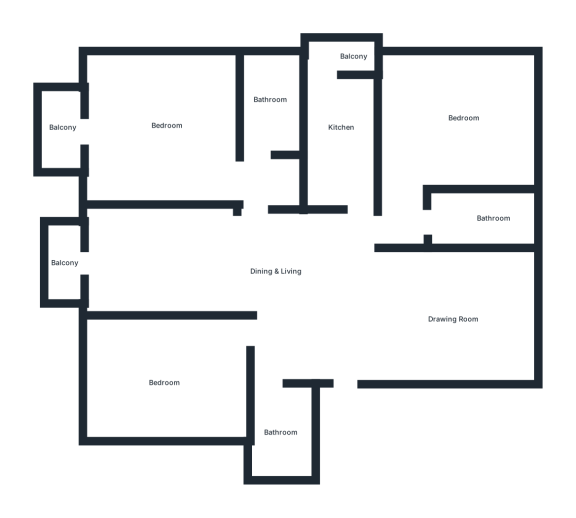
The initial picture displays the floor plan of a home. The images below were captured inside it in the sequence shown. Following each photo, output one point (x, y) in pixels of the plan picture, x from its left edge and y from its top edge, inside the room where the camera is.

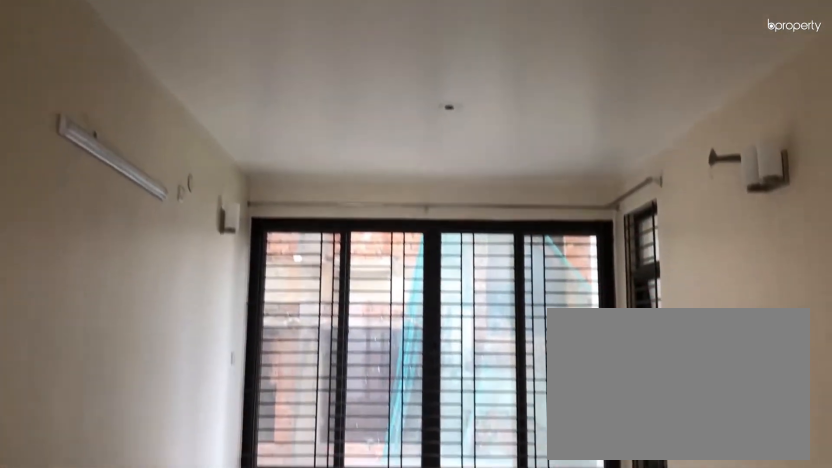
(451, 316)
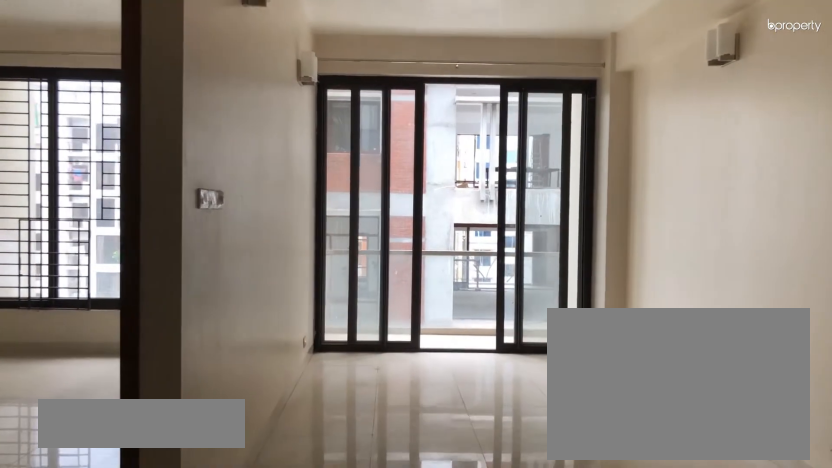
(158, 270)
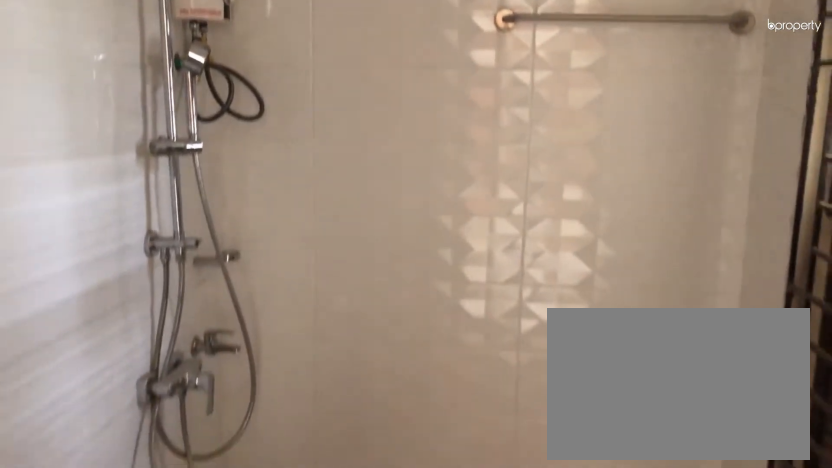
(278, 433)
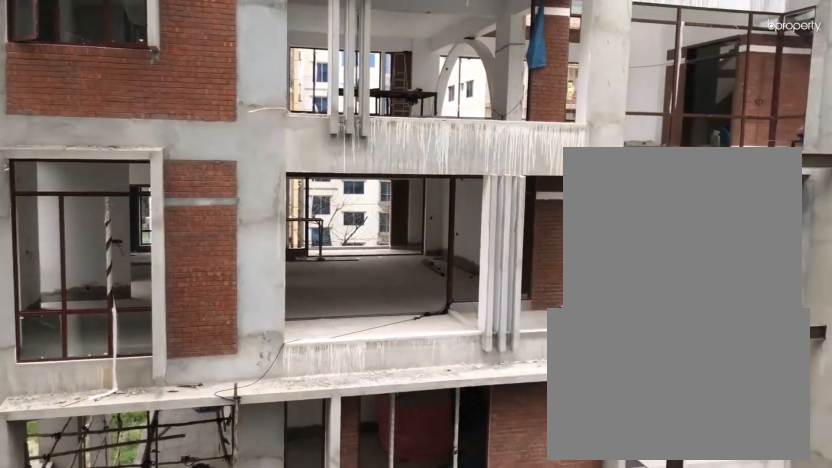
(62, 263)
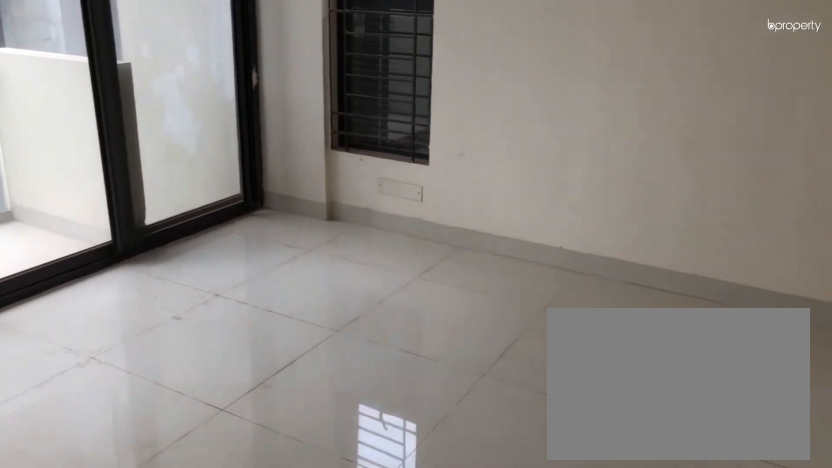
(162, 128)
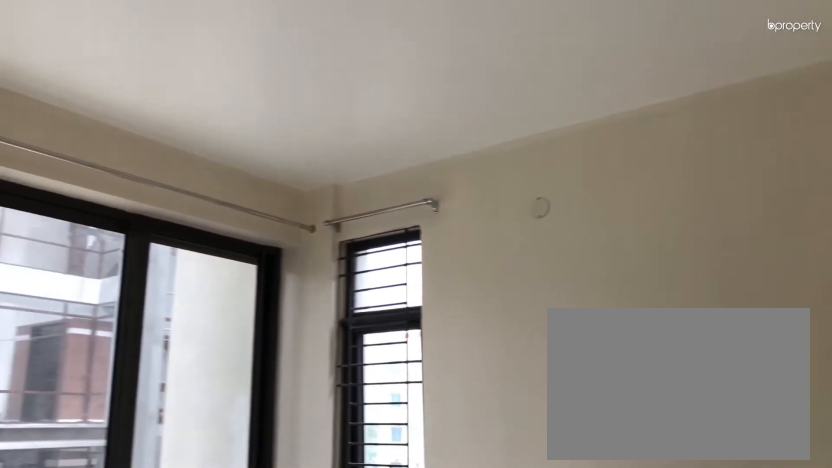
(162, 128)
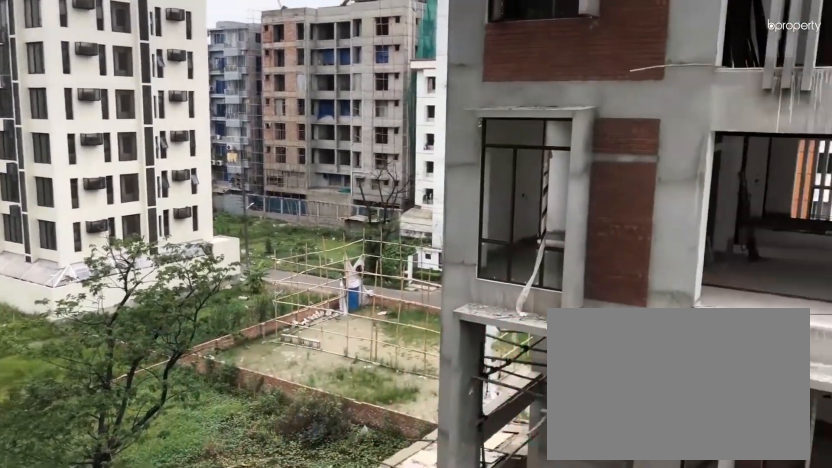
(58, 131)
